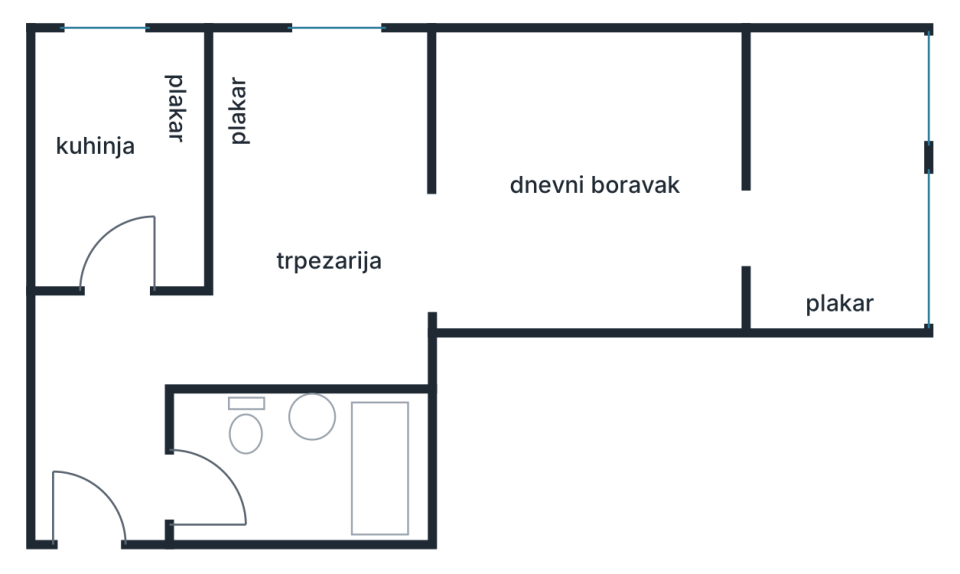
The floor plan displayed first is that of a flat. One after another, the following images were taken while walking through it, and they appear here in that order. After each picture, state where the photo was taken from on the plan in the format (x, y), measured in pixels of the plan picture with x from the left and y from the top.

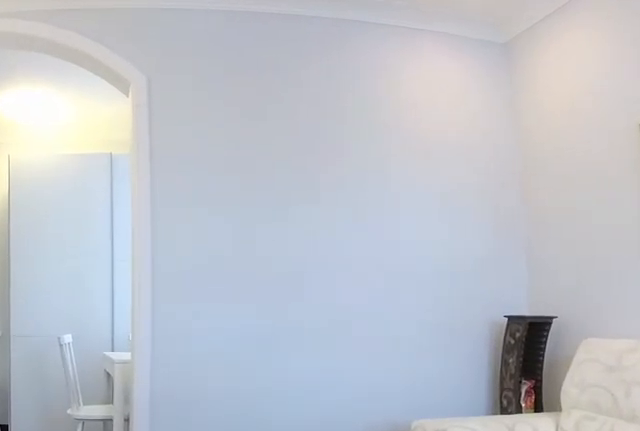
(715, 227)
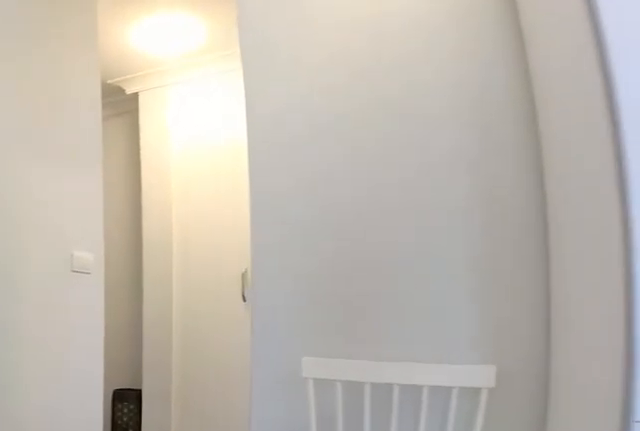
(380, 275)
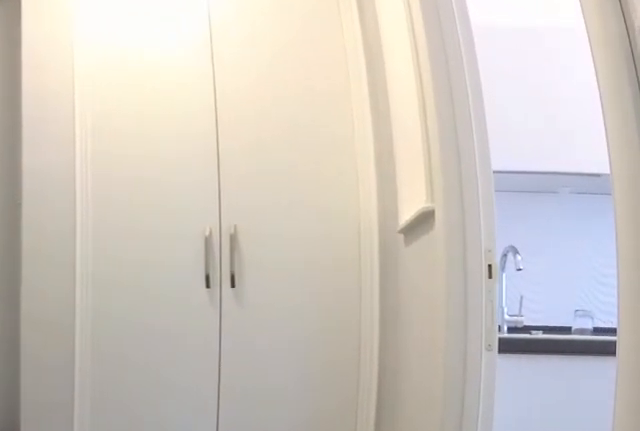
(222, 333)
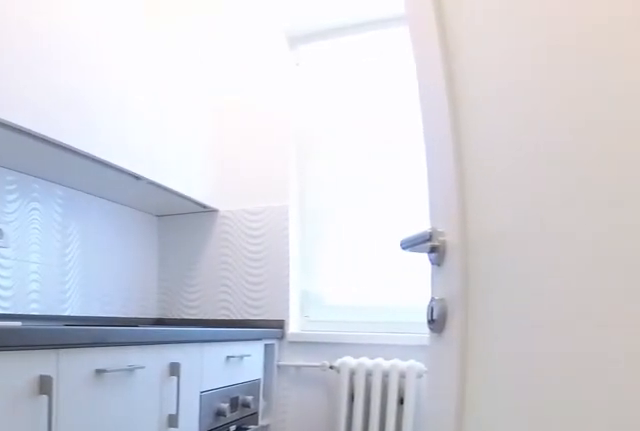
(126, 339)
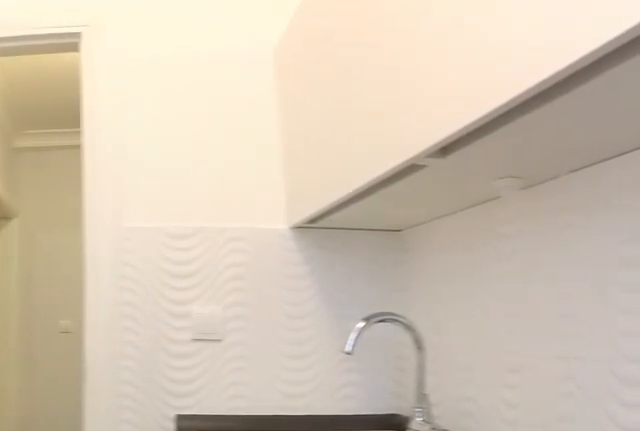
(127, 33)
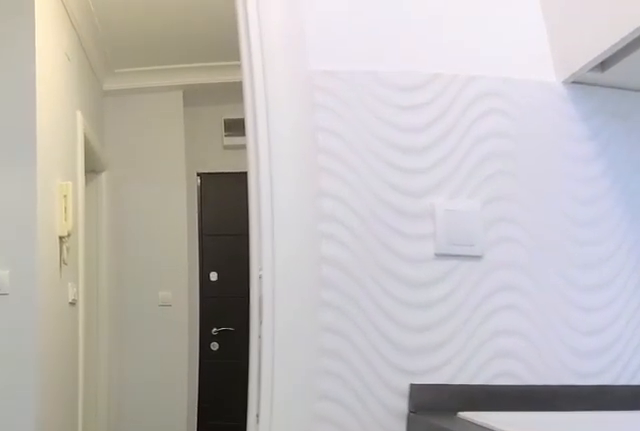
(121, 163)
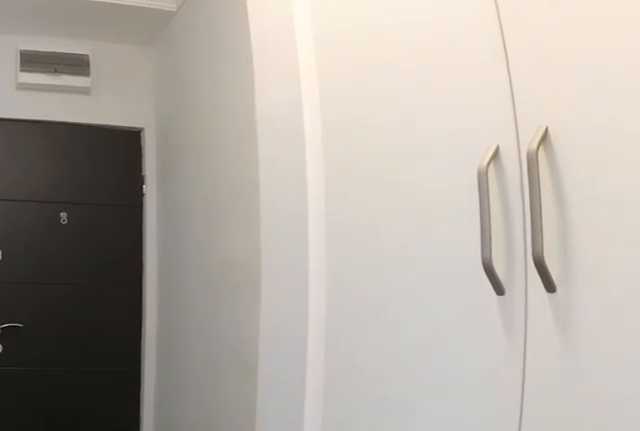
(121, 296)
